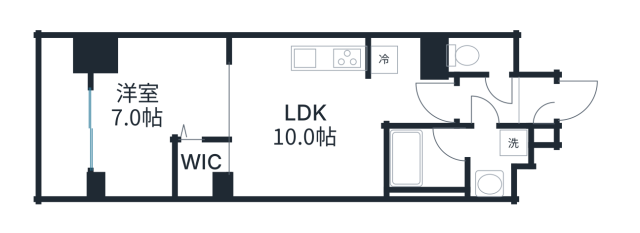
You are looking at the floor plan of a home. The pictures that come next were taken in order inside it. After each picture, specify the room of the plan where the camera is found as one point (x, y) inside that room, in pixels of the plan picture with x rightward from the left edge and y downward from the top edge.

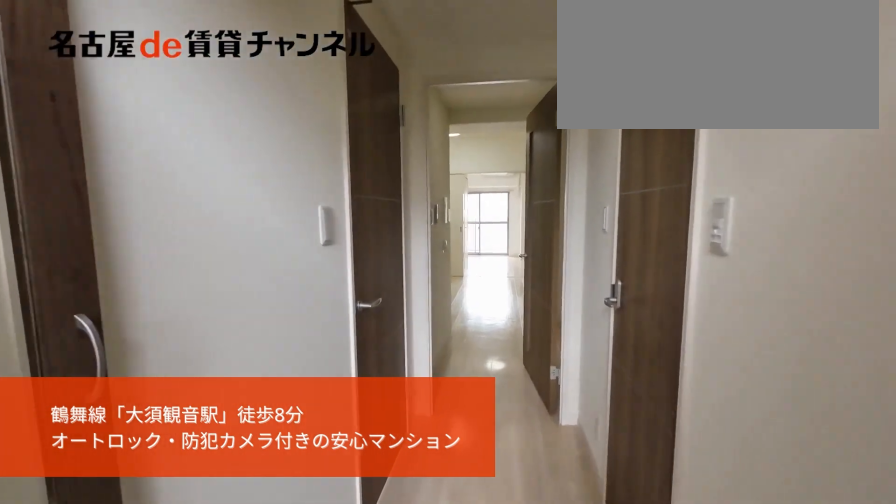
(537, 106)
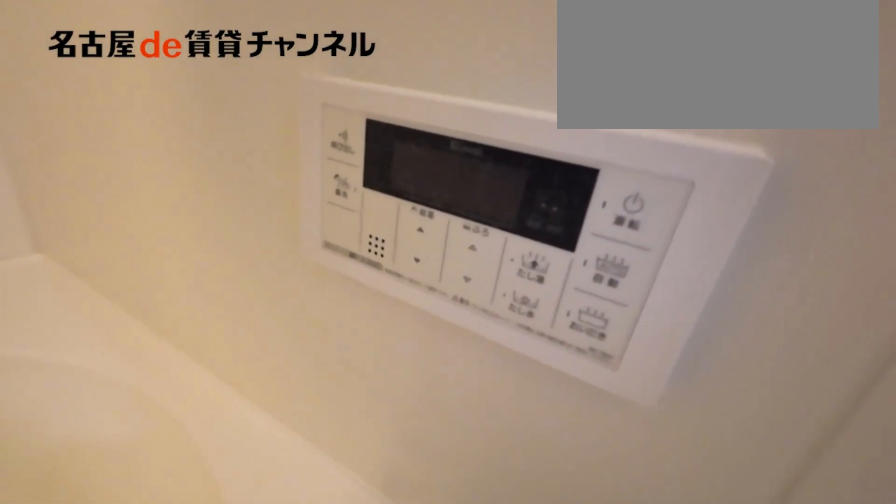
(454, 160)
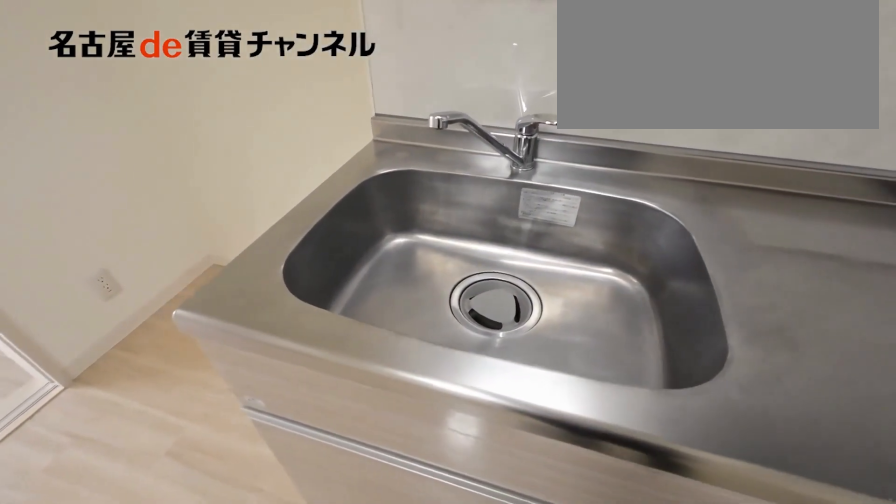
(307, 116)
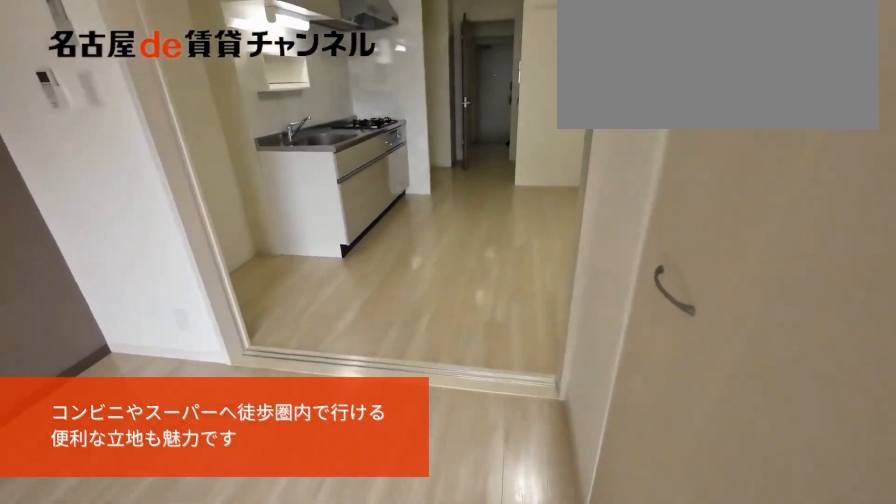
(159, 116)
